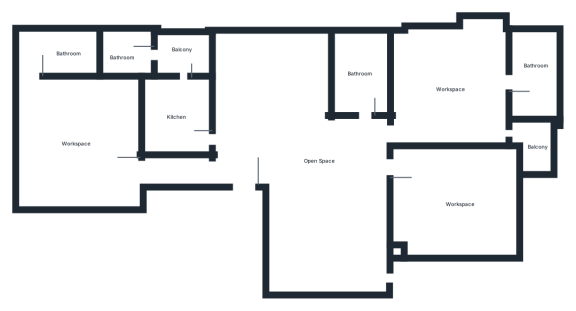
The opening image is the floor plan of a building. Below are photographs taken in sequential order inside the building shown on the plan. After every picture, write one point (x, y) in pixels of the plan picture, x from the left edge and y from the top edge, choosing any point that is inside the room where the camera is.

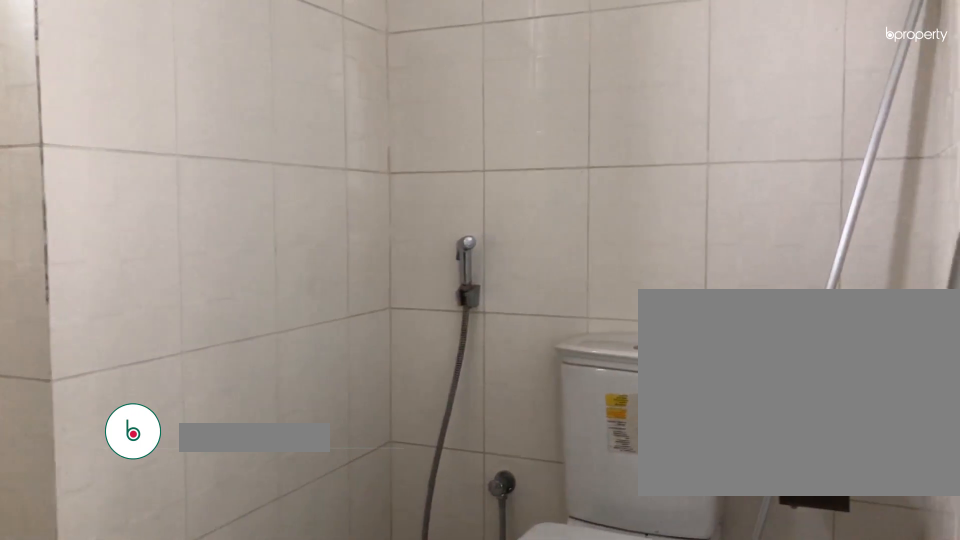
(59, 52)
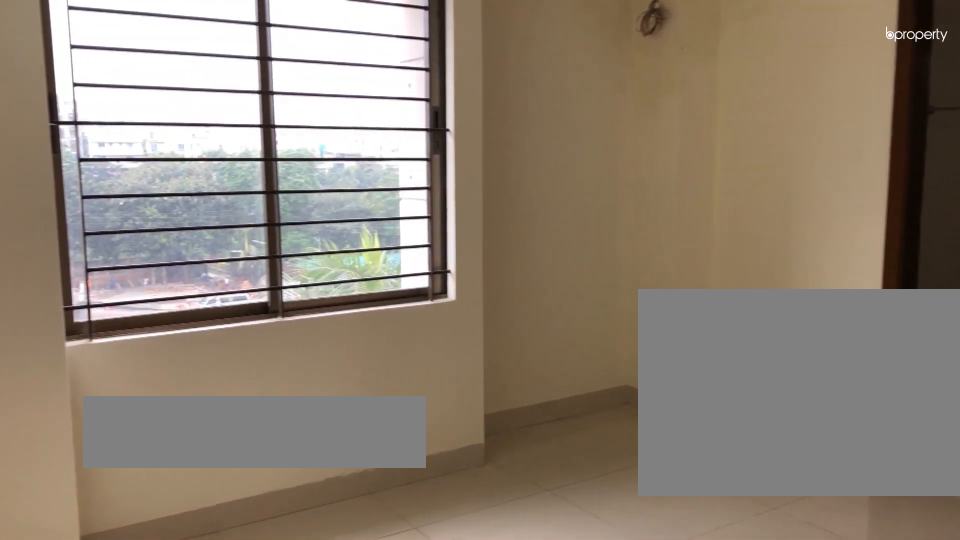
(446, 91)
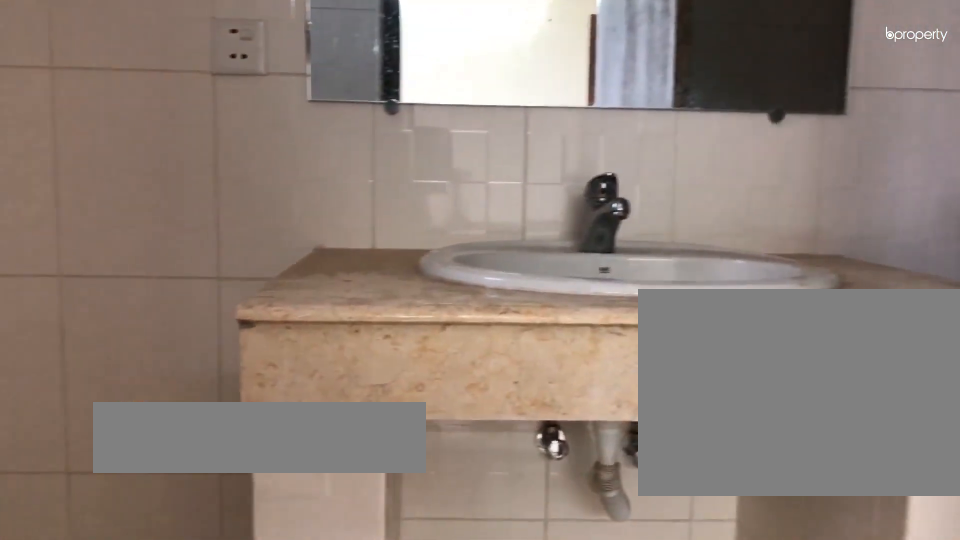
(531, 81)
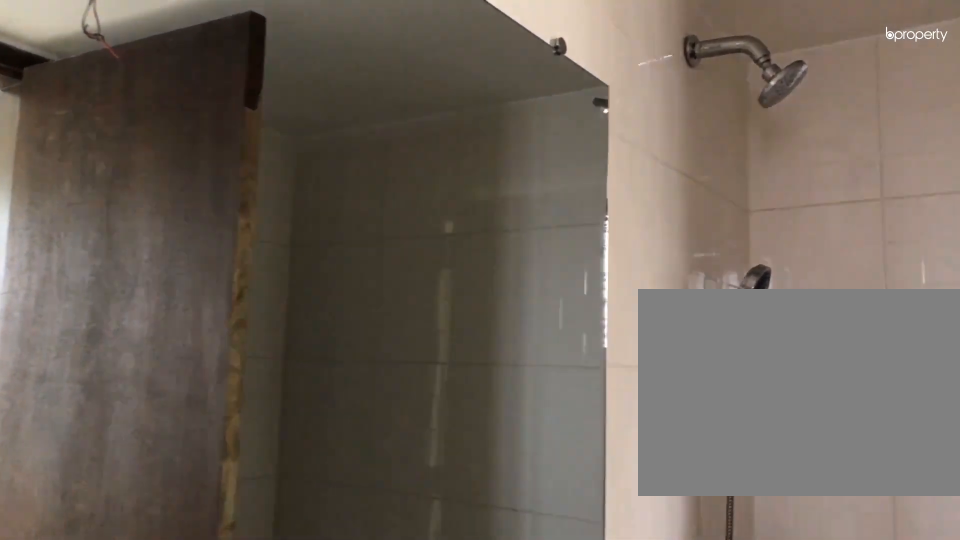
(531, 81)
